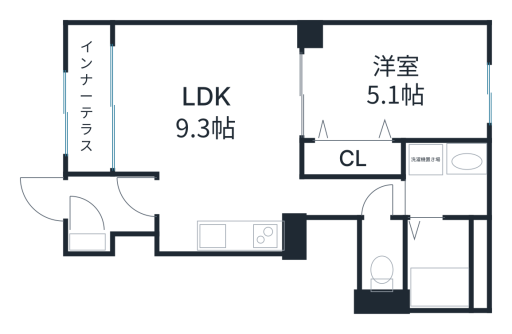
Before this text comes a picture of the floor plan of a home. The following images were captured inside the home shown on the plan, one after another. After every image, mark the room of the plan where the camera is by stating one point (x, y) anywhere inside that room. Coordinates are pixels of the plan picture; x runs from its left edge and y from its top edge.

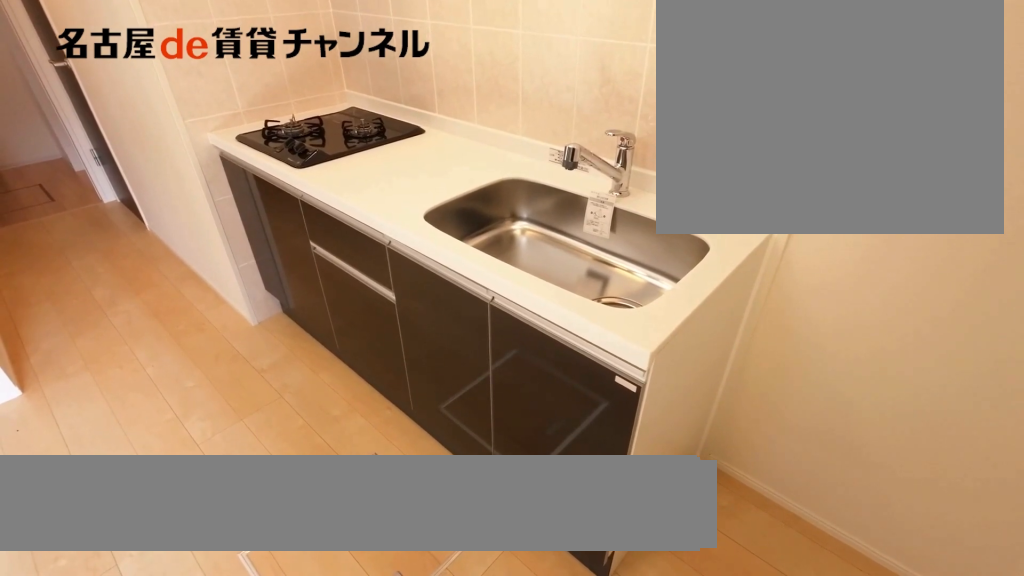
(248, 235)
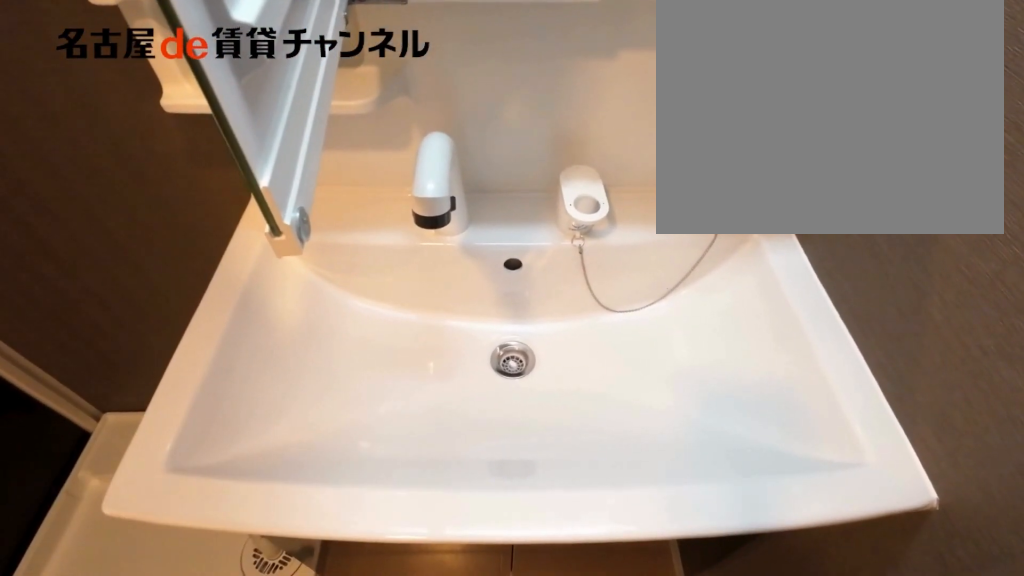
(445, 178)
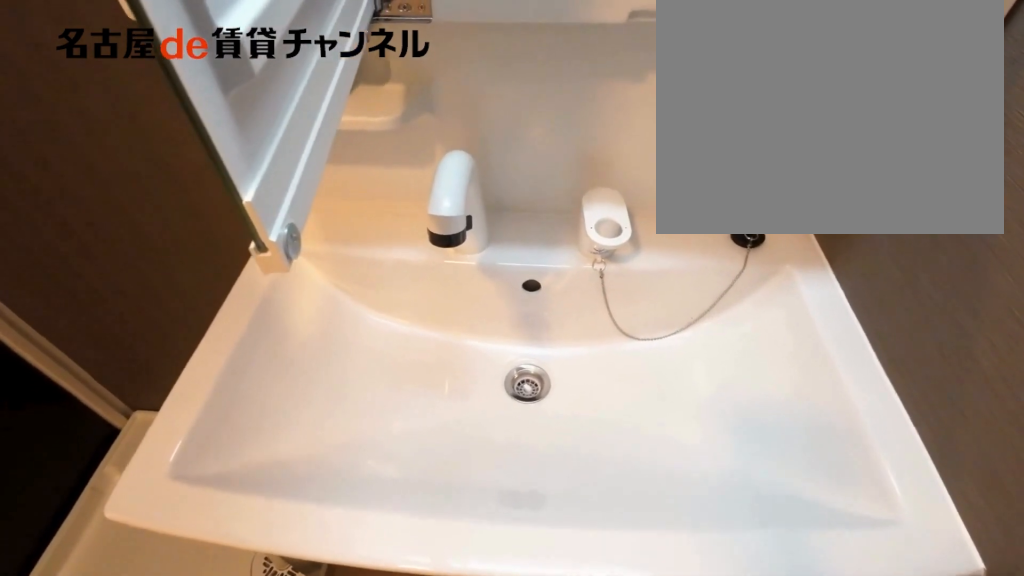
(445, 178)
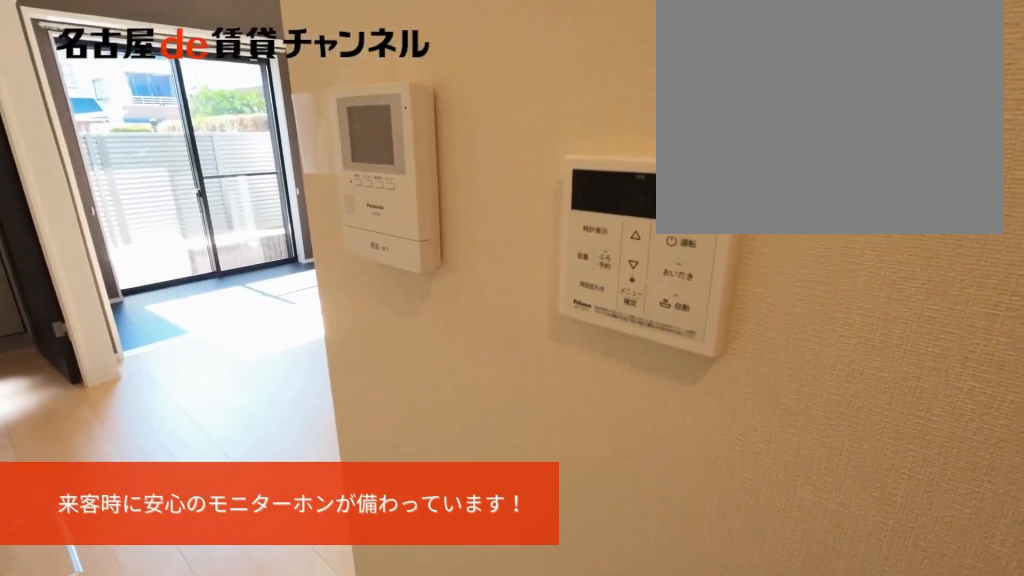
(213, 133)
